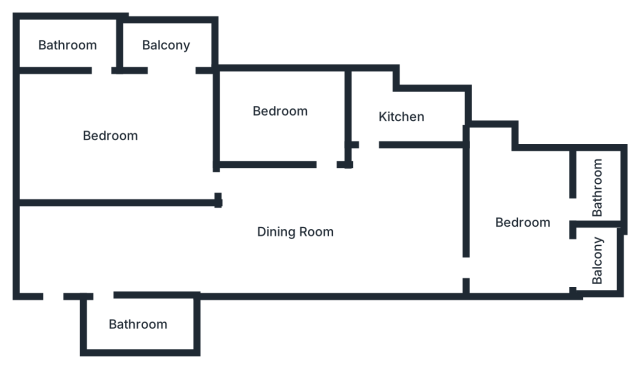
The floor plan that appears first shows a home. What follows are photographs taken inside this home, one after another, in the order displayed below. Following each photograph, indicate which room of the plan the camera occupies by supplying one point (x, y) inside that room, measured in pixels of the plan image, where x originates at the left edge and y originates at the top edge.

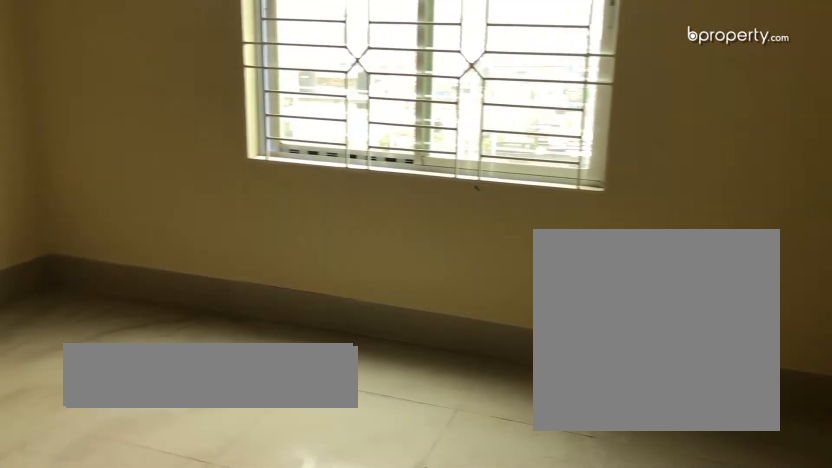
(280, 114)
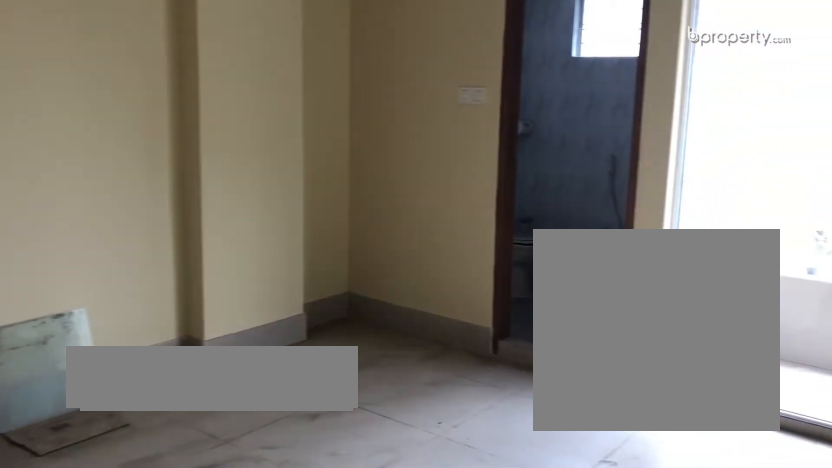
(114, 141)
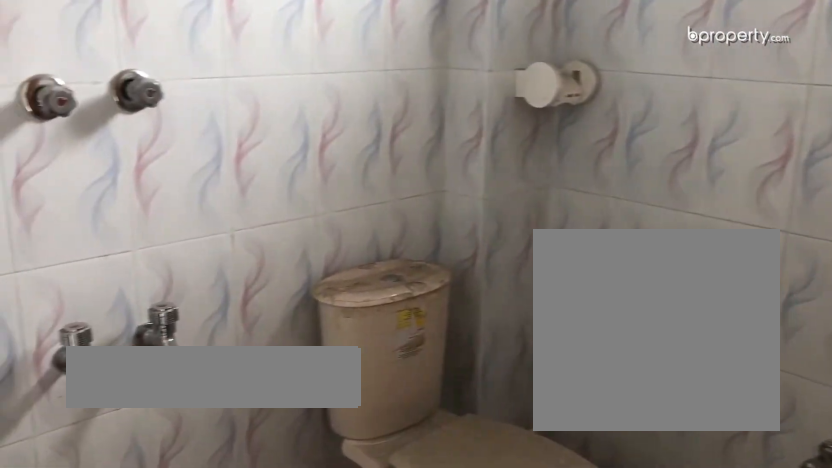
(69, 42)
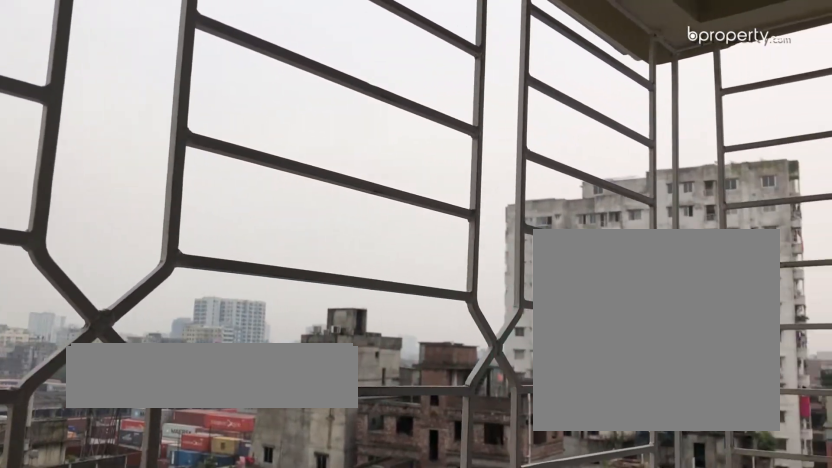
(167, 42)
